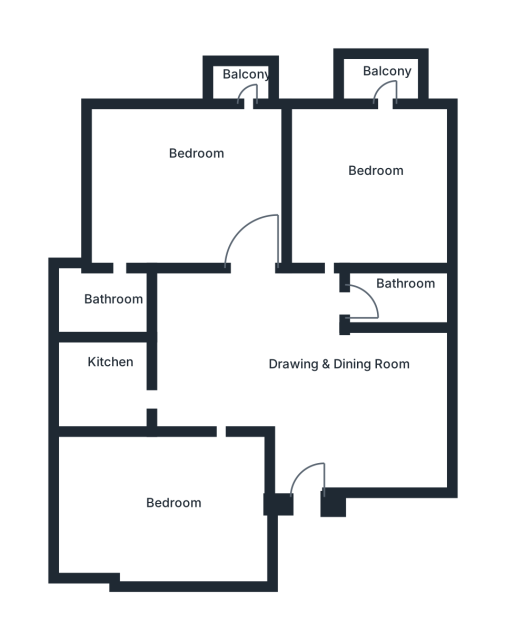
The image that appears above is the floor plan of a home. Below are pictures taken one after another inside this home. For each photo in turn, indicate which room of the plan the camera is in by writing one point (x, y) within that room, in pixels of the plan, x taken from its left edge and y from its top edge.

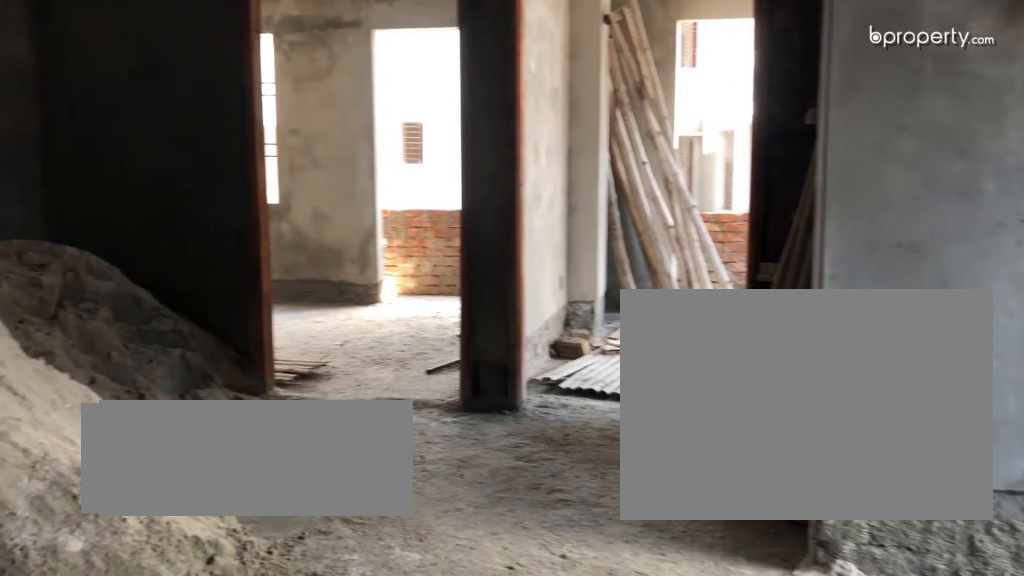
(292, 370)
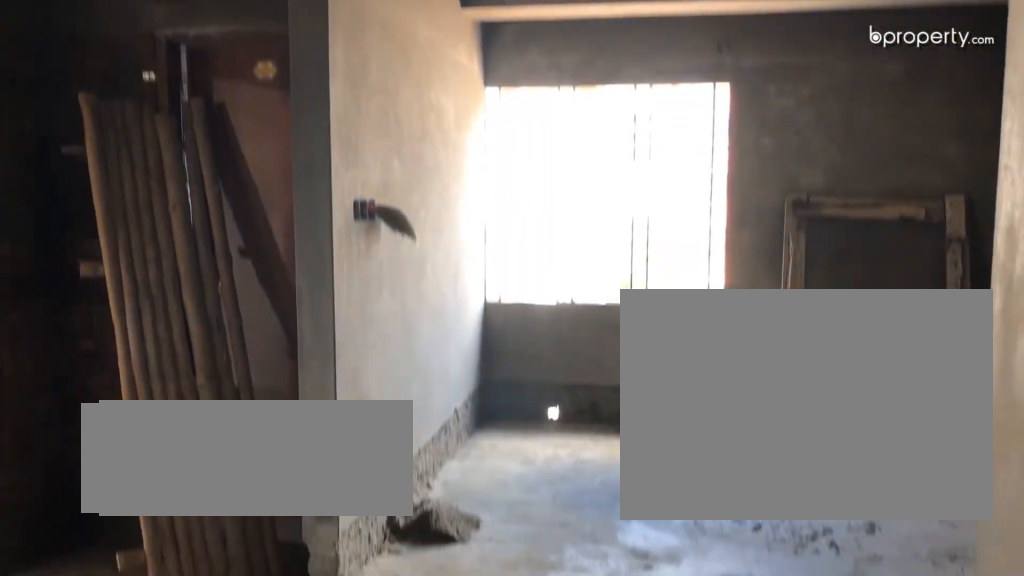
(224, 381)
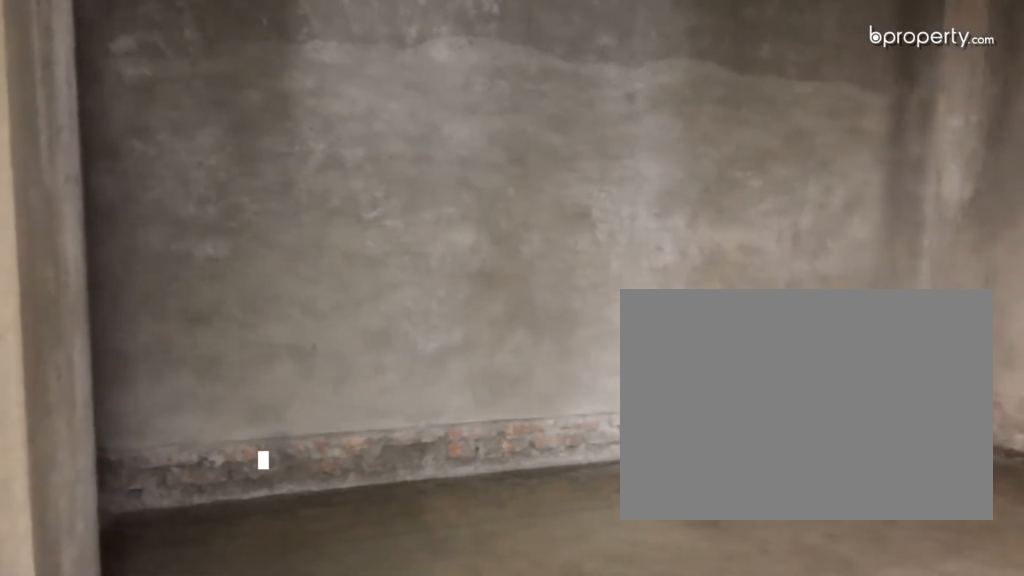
(183, 510)
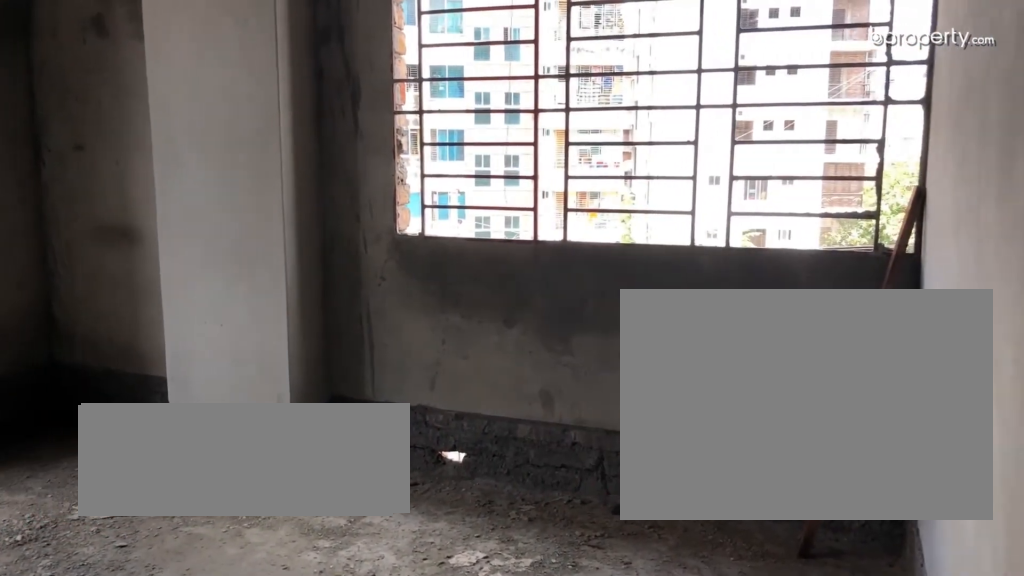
(371, 191)
